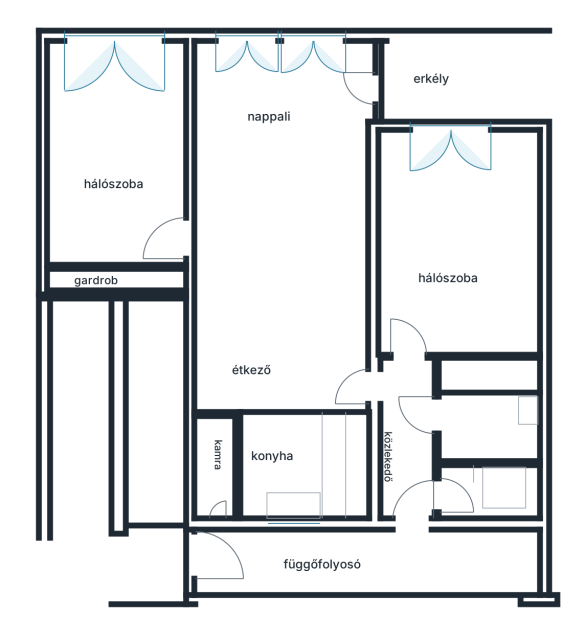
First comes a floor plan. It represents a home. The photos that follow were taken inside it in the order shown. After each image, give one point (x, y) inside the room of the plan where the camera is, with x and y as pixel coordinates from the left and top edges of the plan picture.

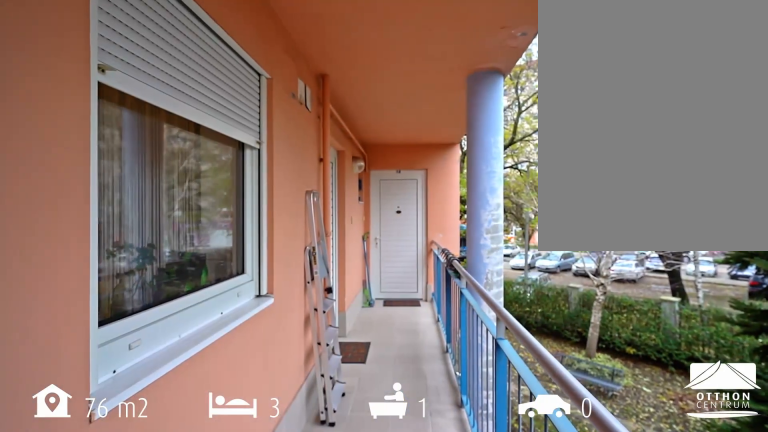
(332, 563)
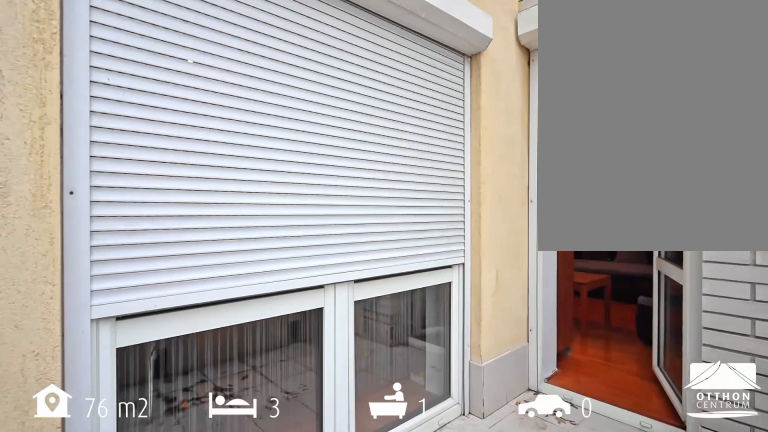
(463, 73)
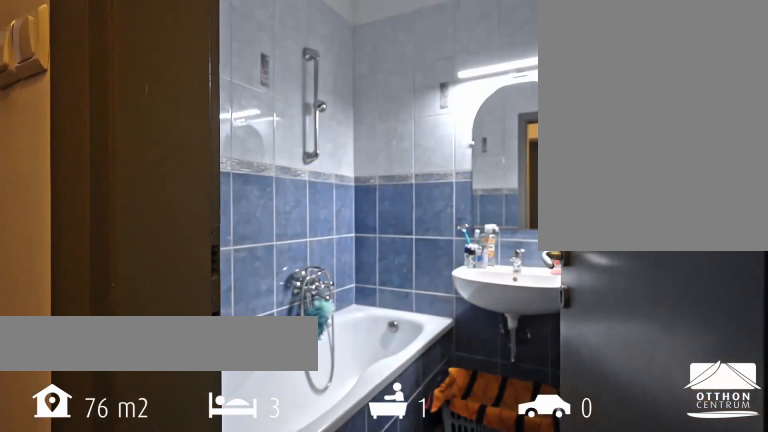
(484, 415)
